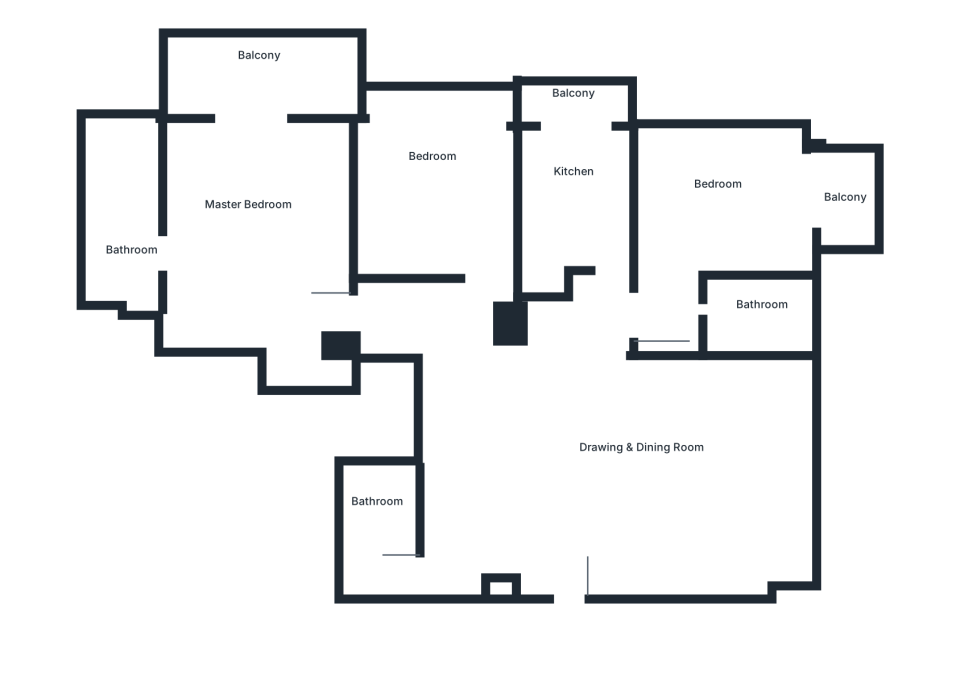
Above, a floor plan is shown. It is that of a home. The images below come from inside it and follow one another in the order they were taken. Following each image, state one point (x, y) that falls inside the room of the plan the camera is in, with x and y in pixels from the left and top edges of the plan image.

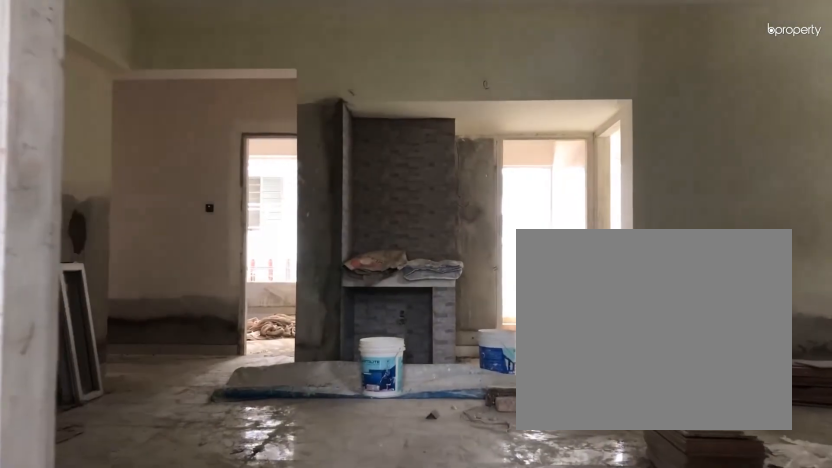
(570, 578)
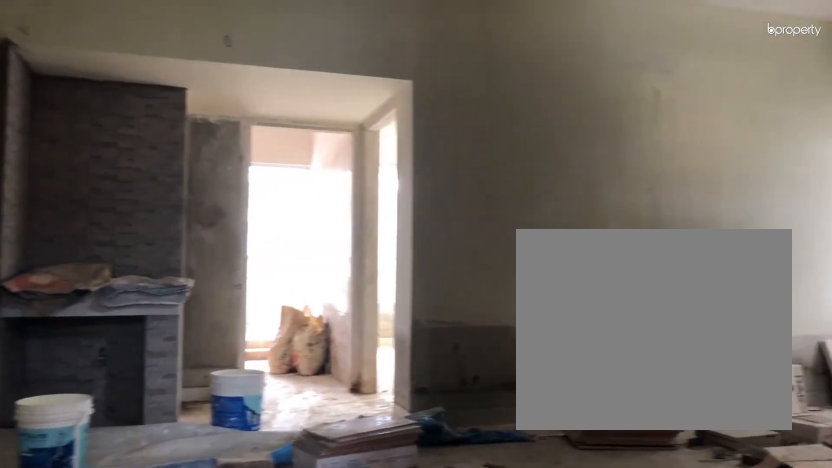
(586, 421)
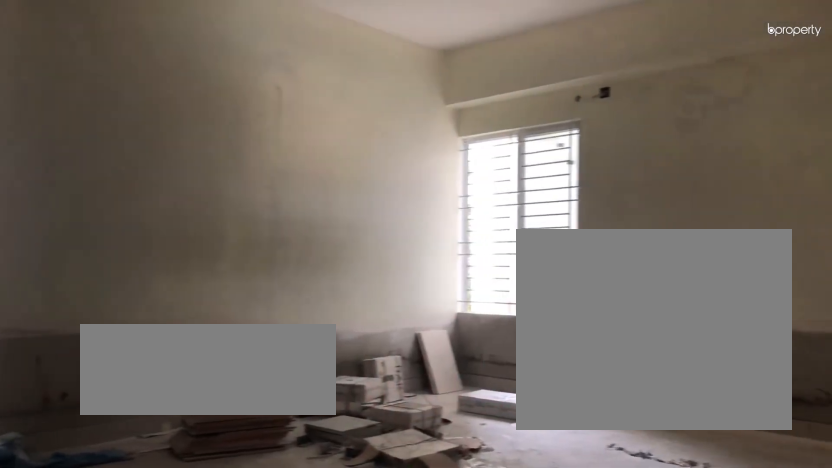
(586, 421)
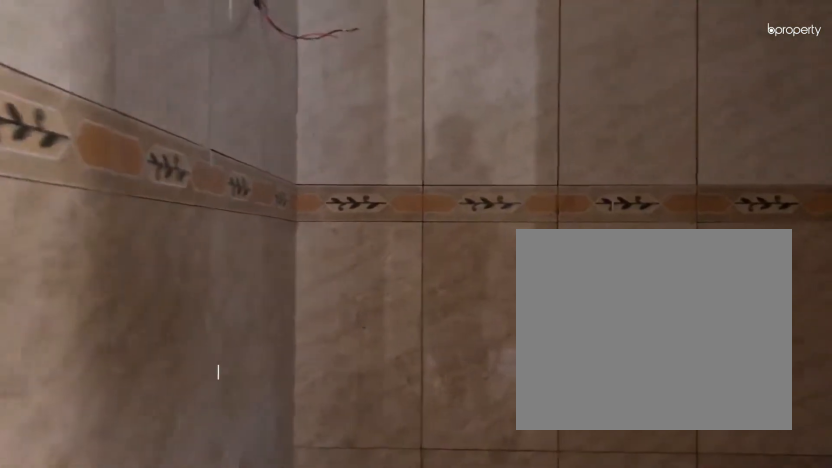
(380, 520)
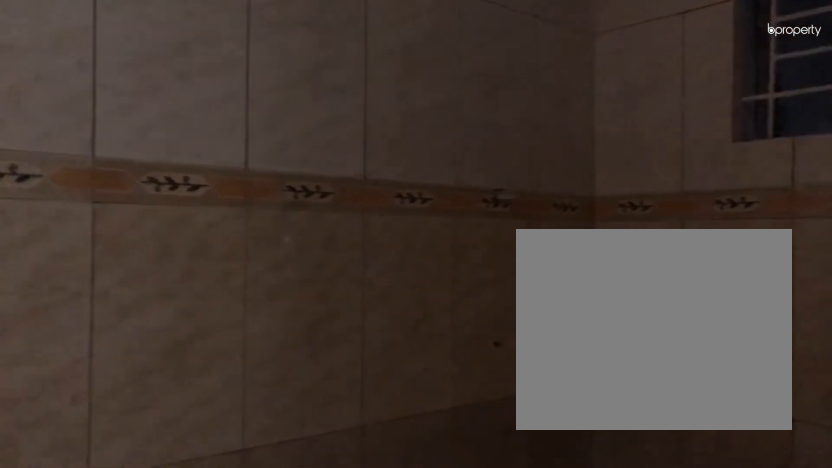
(380, 520)
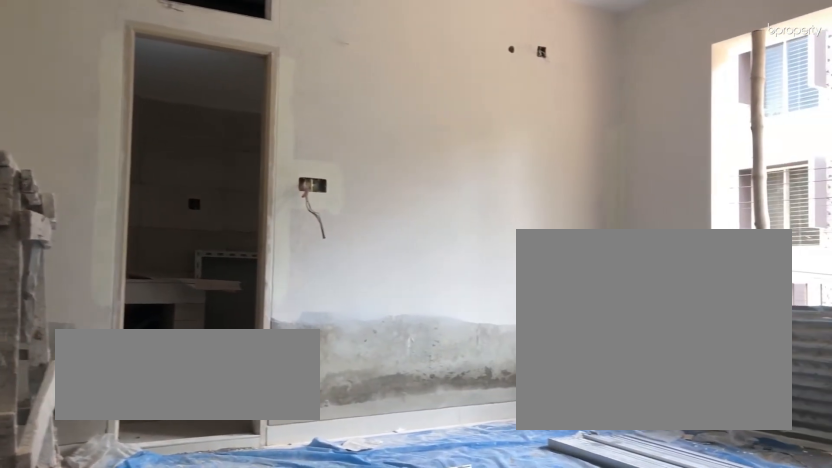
(265, 229)
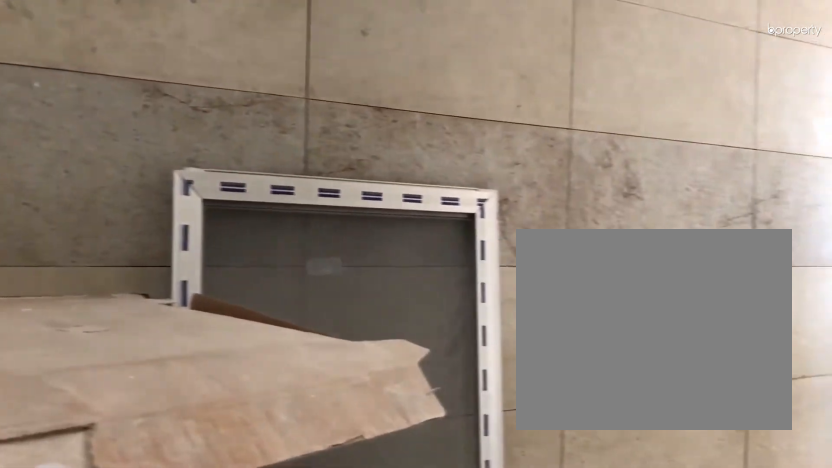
(122, 216)
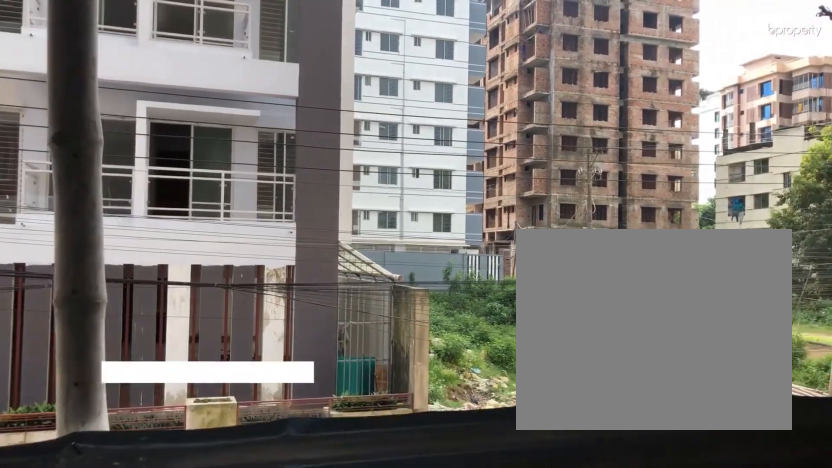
(264, 77)
